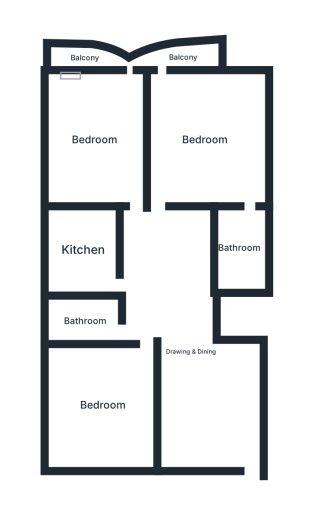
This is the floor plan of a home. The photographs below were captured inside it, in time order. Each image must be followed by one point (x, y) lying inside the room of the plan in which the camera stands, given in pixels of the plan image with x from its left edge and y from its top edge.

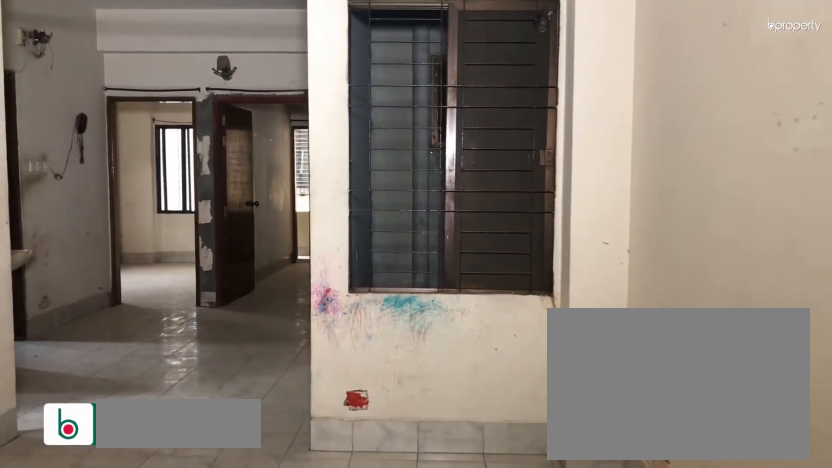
(192, 352)
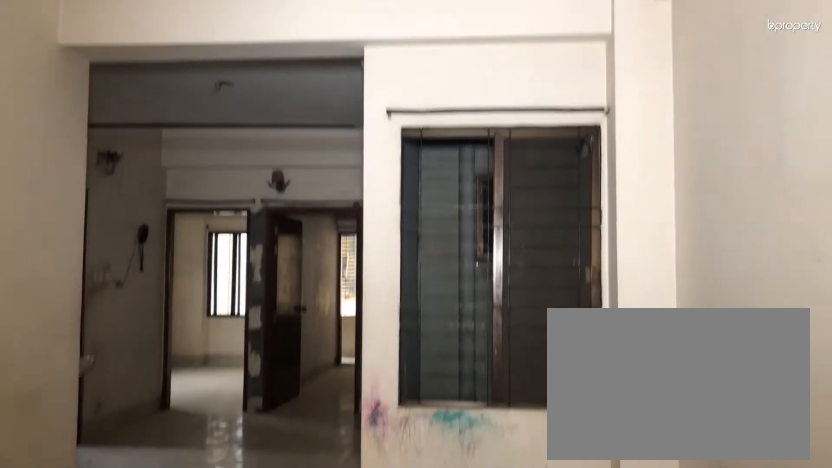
(192, 351)
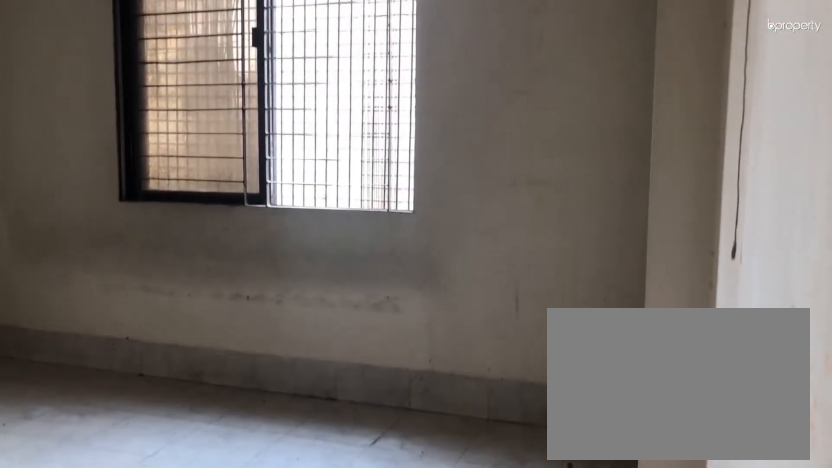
(103, 405)
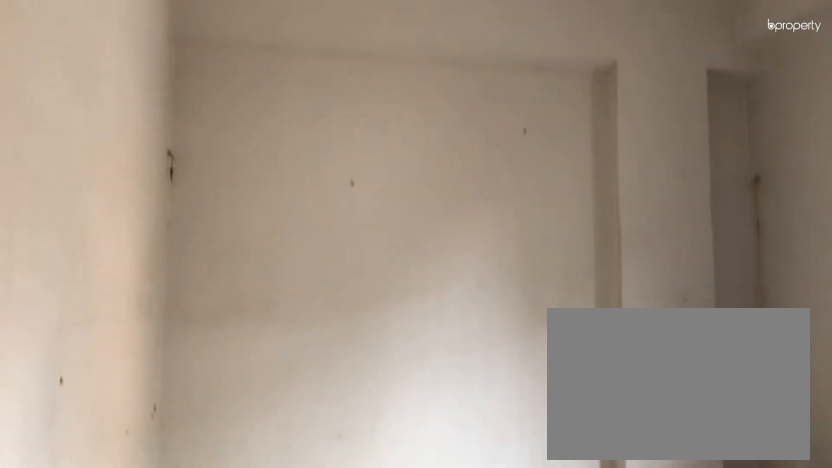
(103, 405)
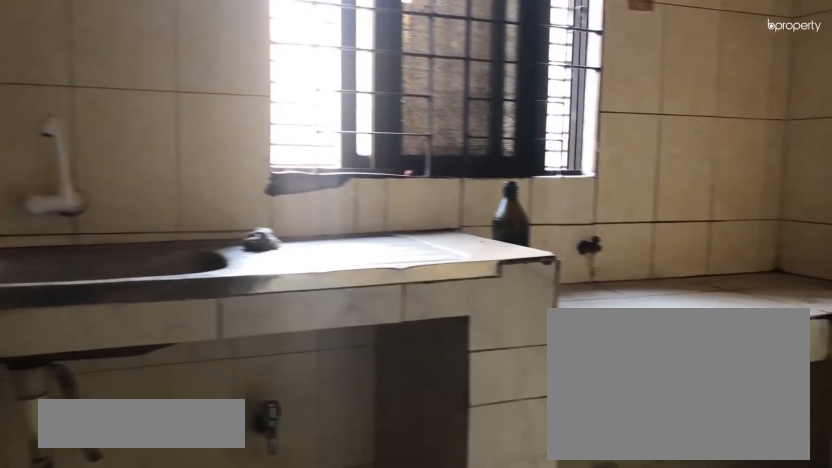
(83, 248)
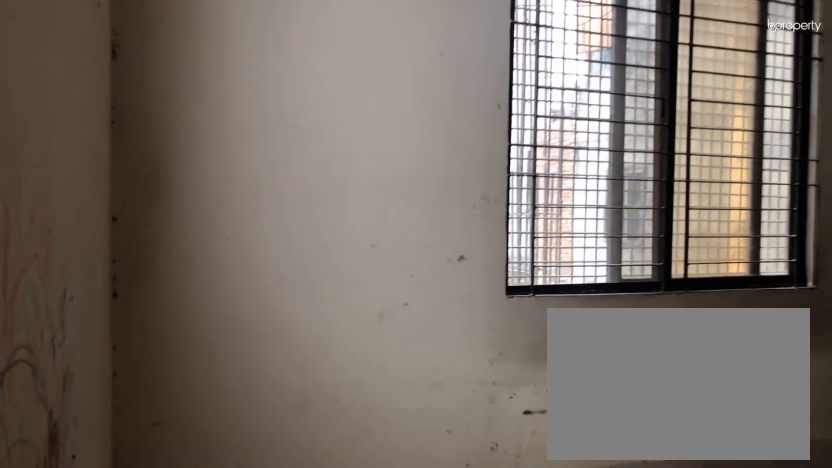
(94, 138)
